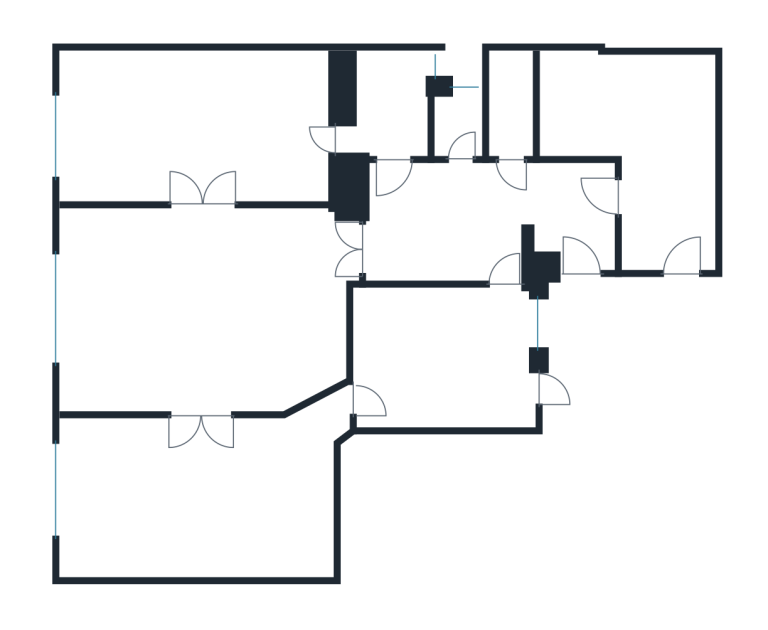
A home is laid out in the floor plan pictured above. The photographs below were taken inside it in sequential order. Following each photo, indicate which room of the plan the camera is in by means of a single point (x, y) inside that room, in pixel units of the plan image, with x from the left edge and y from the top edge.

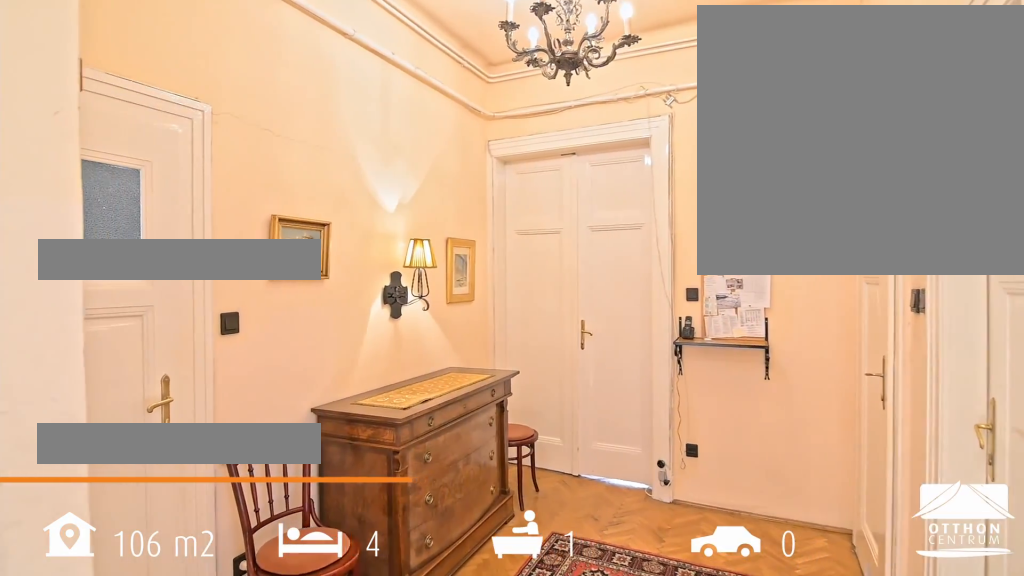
(529, 196)
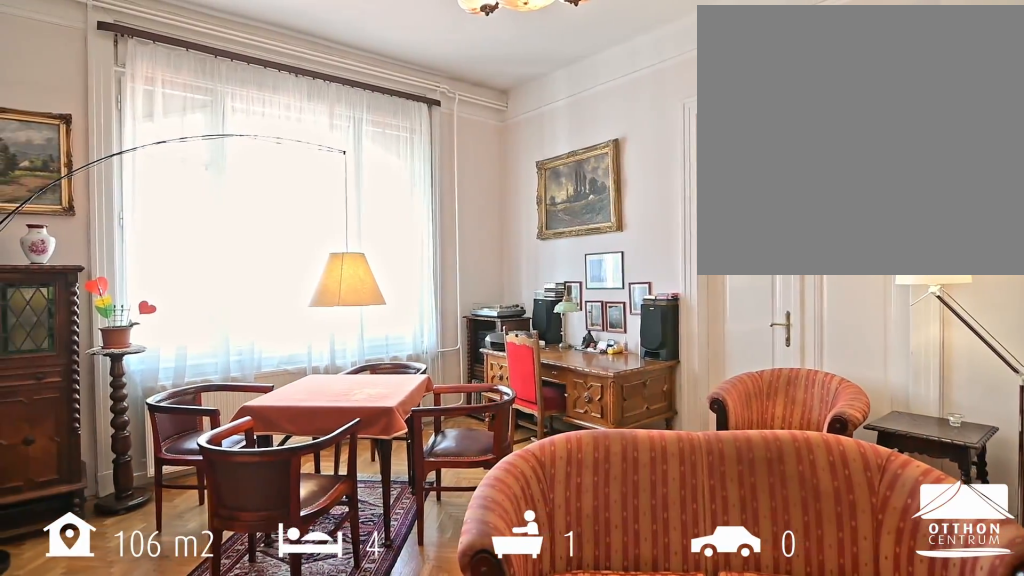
(199, 311)
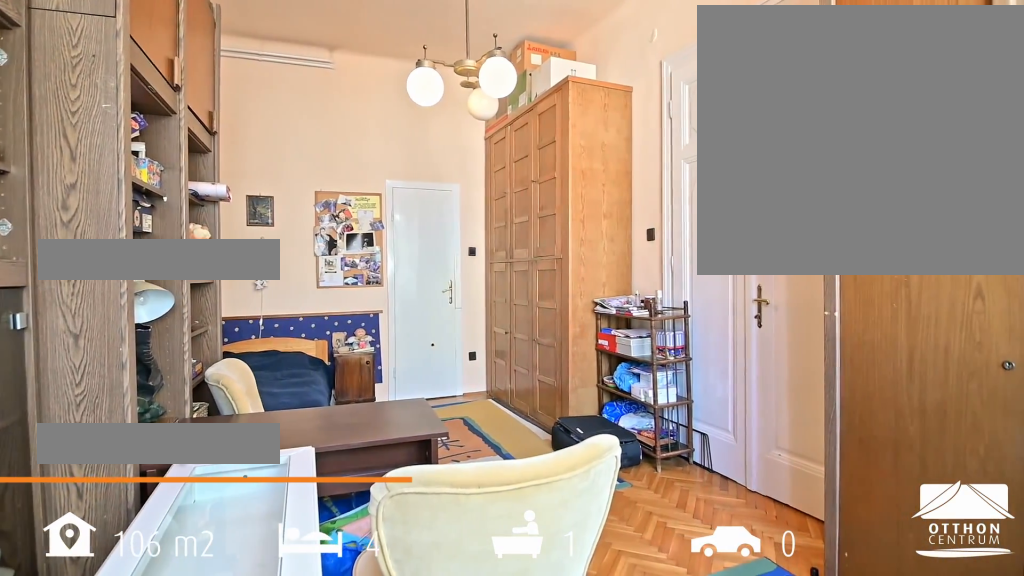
(199, 128)
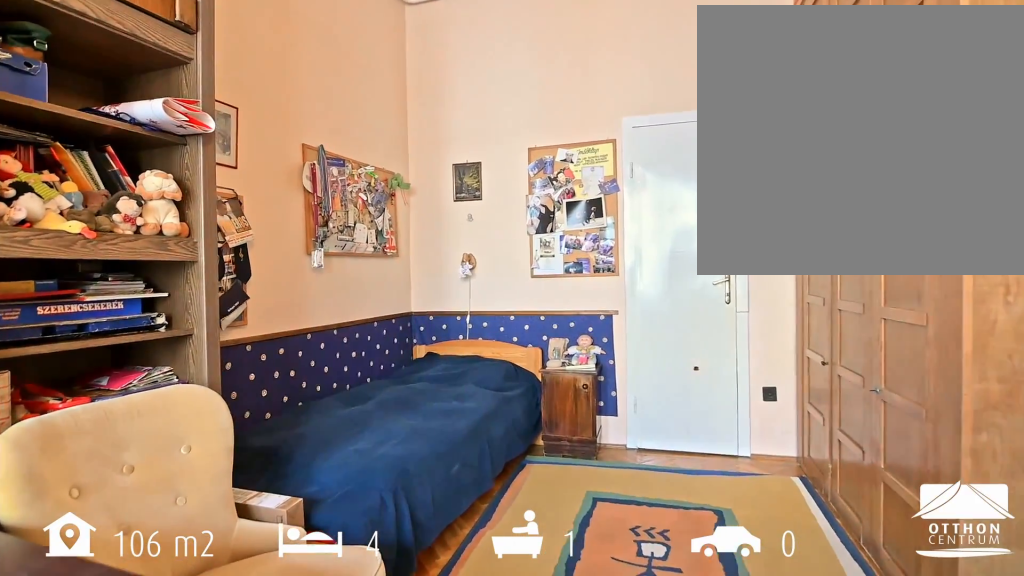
(199, 127)
